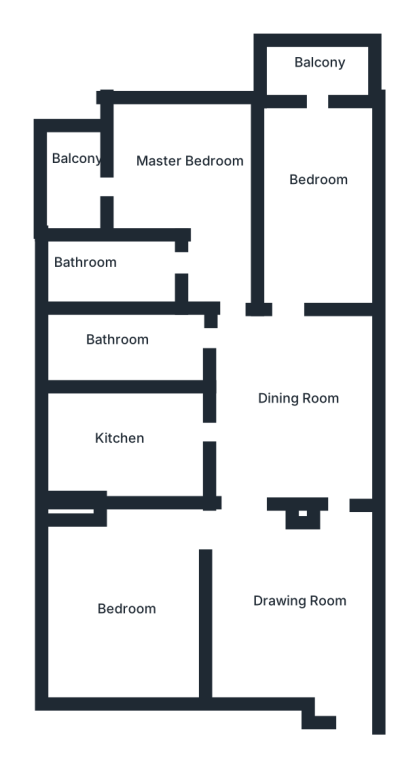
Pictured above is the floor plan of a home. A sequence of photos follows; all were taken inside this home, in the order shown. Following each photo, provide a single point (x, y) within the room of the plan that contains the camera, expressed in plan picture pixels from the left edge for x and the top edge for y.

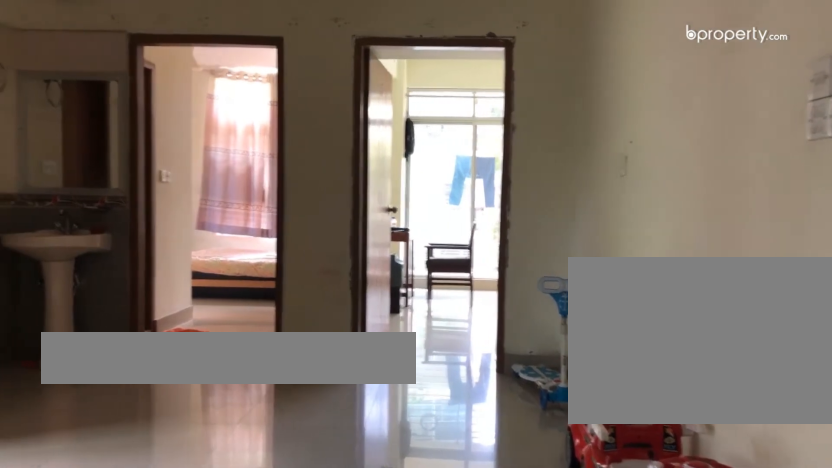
(290, 420)
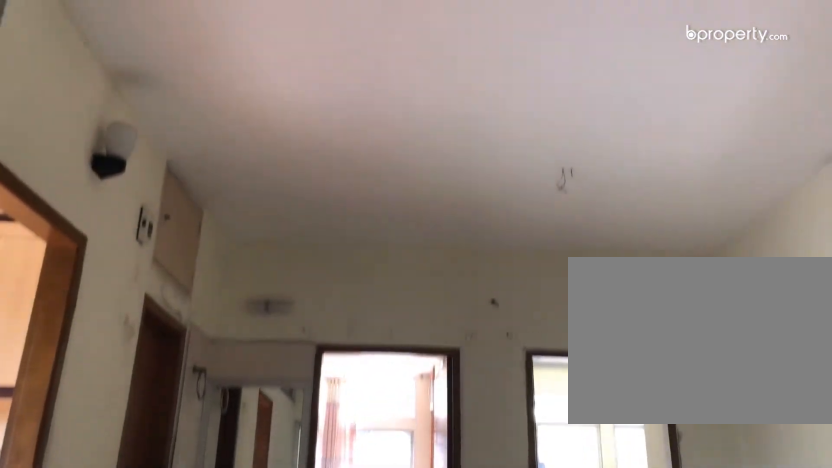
(273, 421)
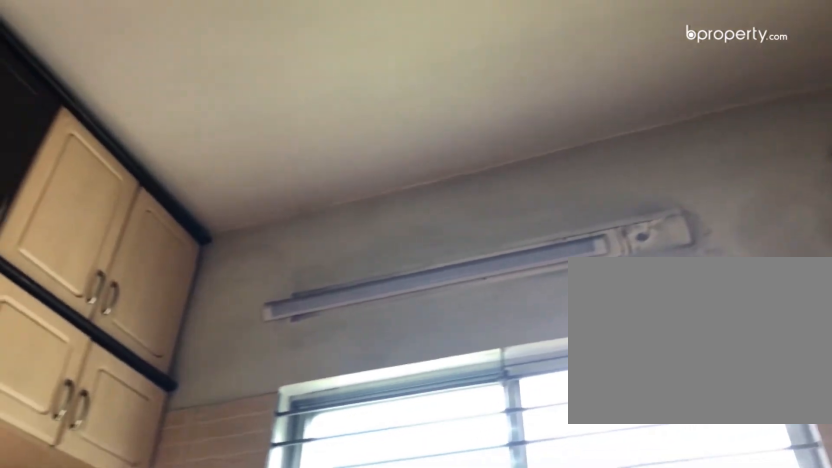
(139, 439)
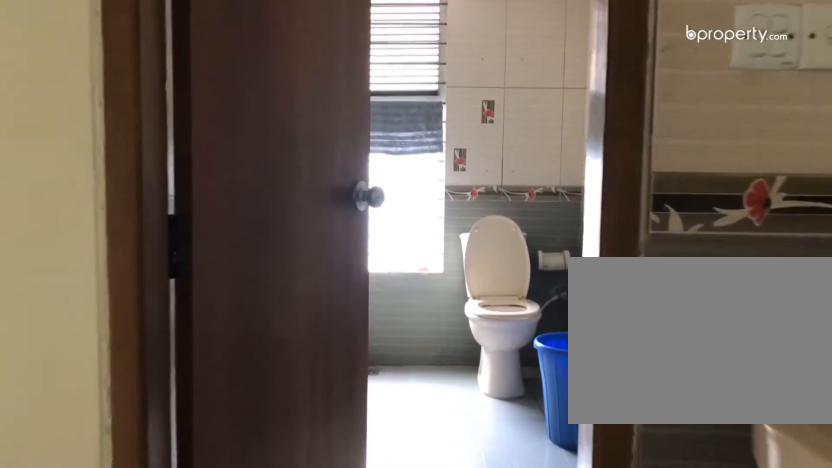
(149, 343)
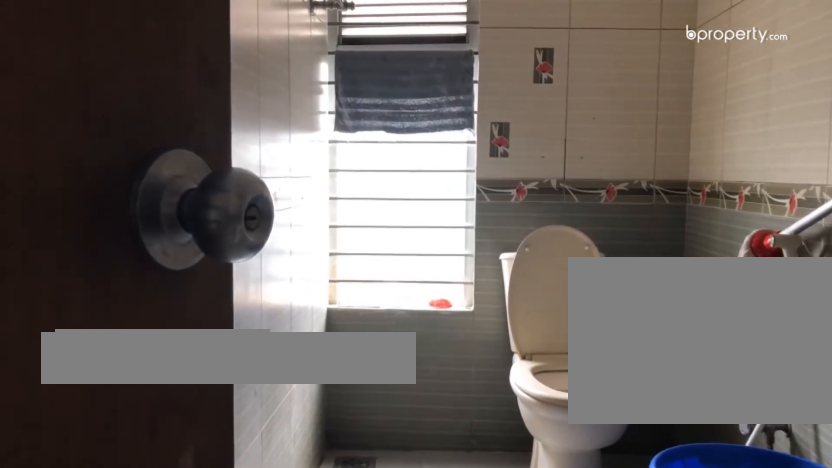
(128, 348)
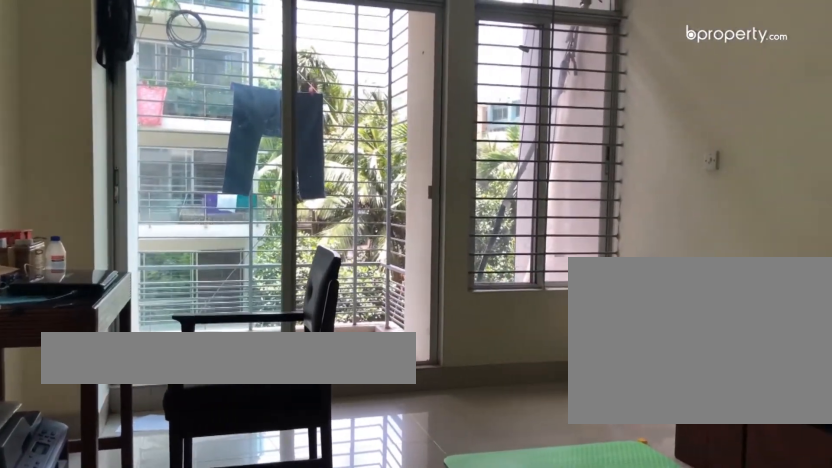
(316, 212)
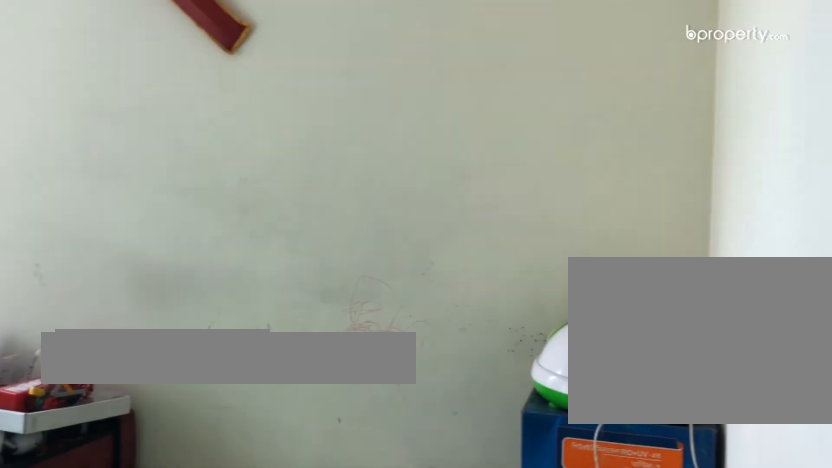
(316, 212)
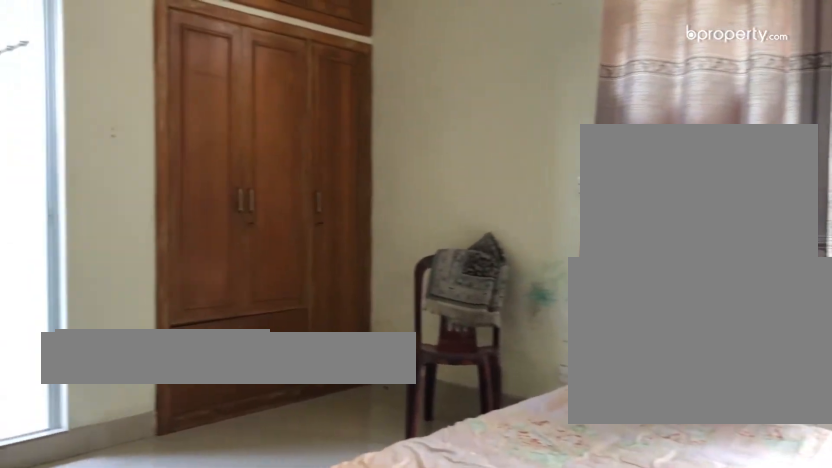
(206, 185)
